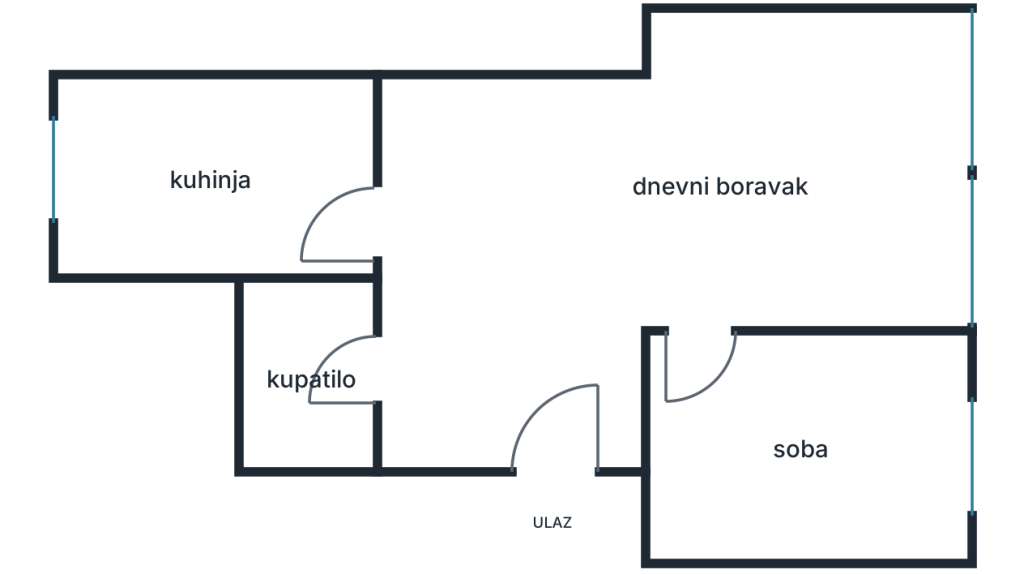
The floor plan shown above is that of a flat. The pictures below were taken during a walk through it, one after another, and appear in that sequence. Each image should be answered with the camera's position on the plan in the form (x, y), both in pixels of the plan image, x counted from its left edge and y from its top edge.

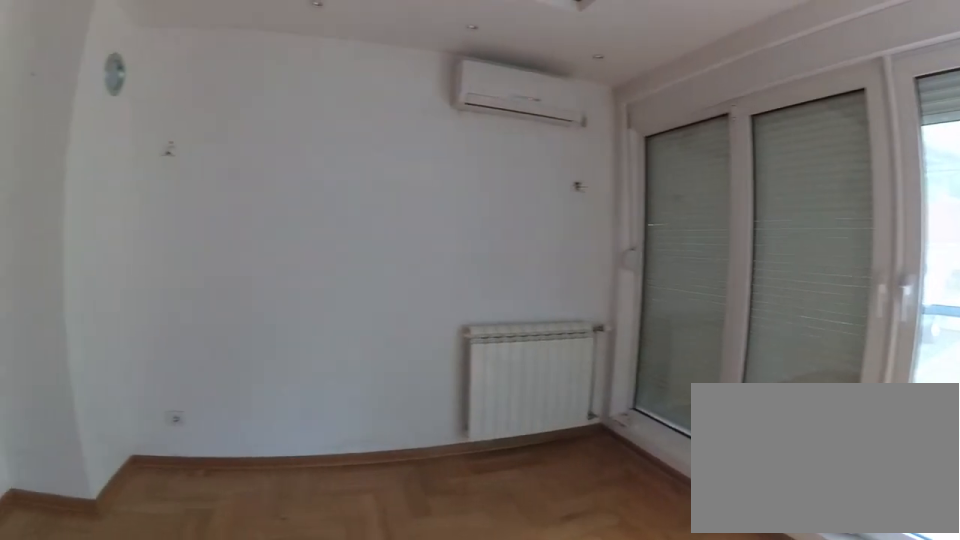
(778, 316)
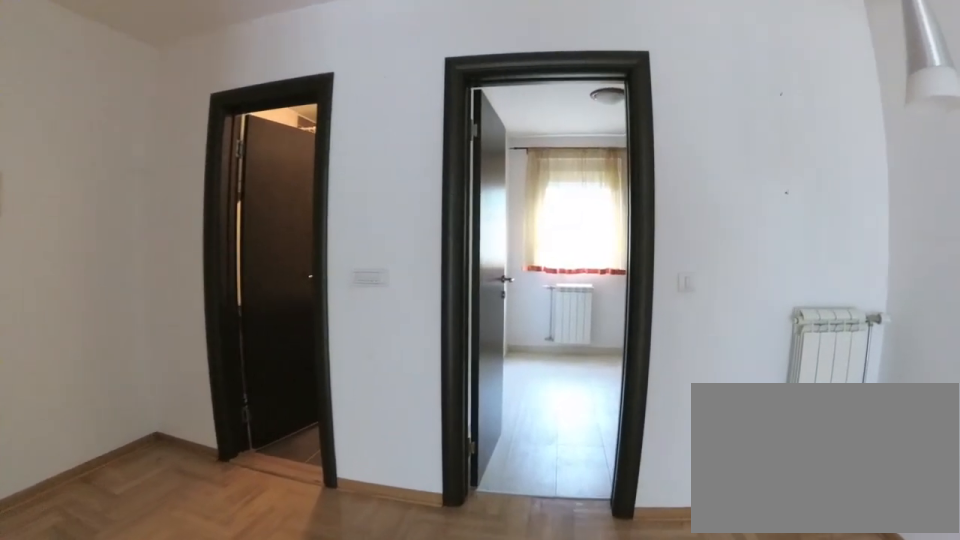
(610, 250)
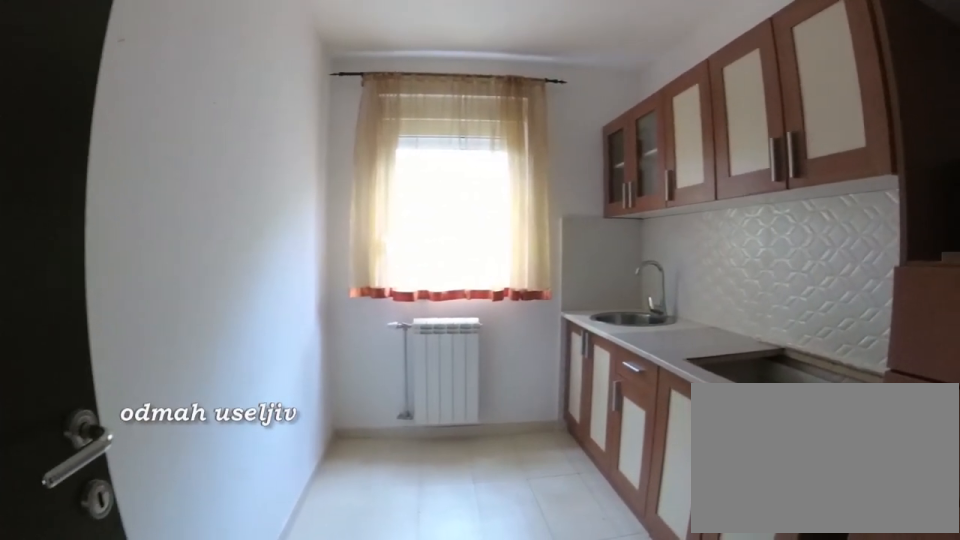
(395, 221)
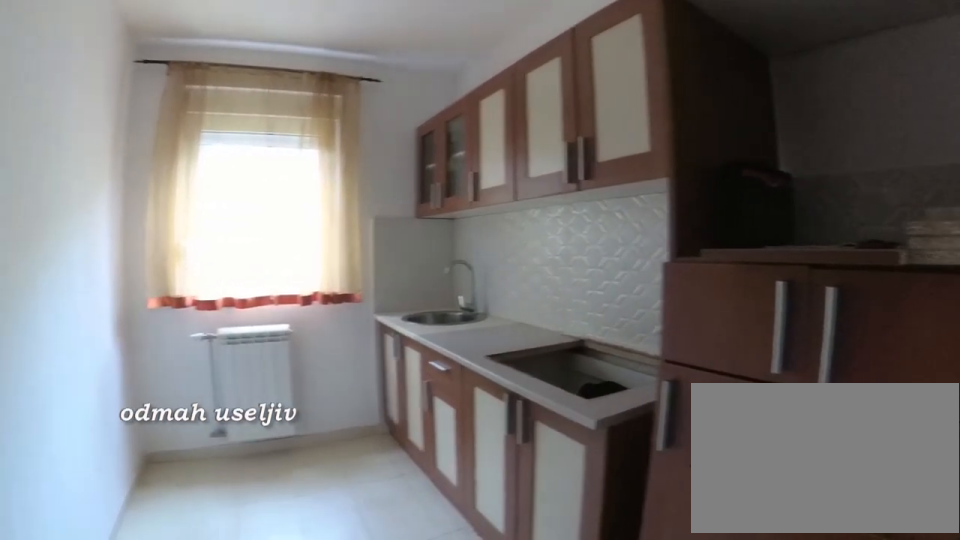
(373, 228)
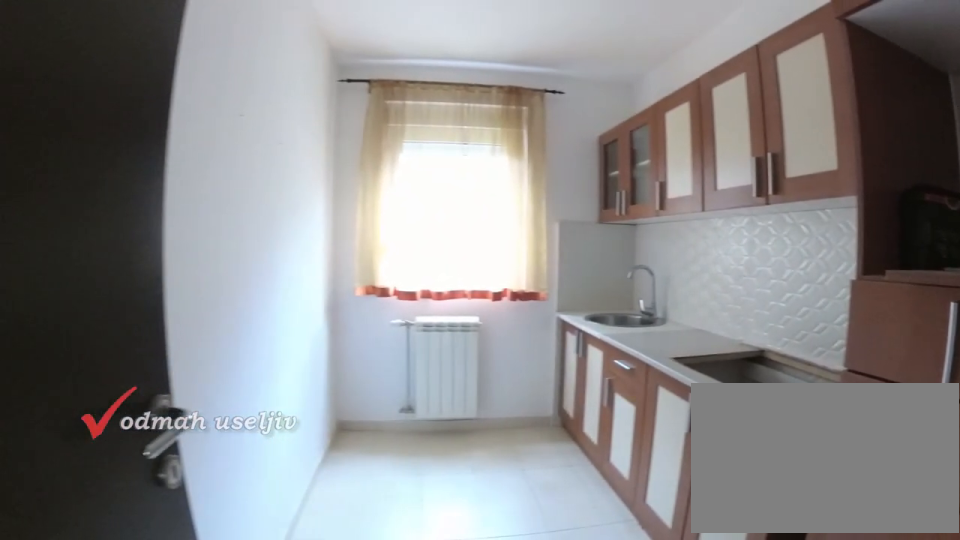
(382, 215)
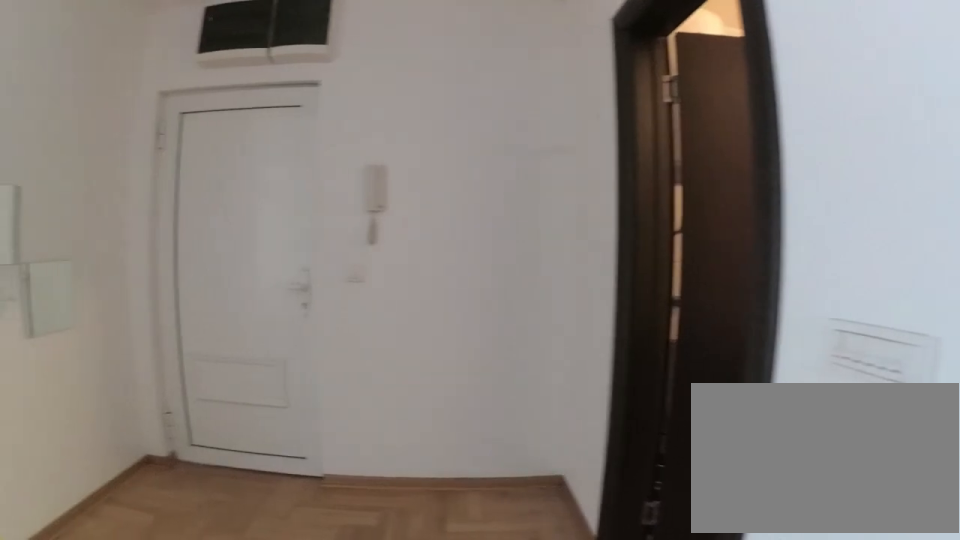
(423, 185)
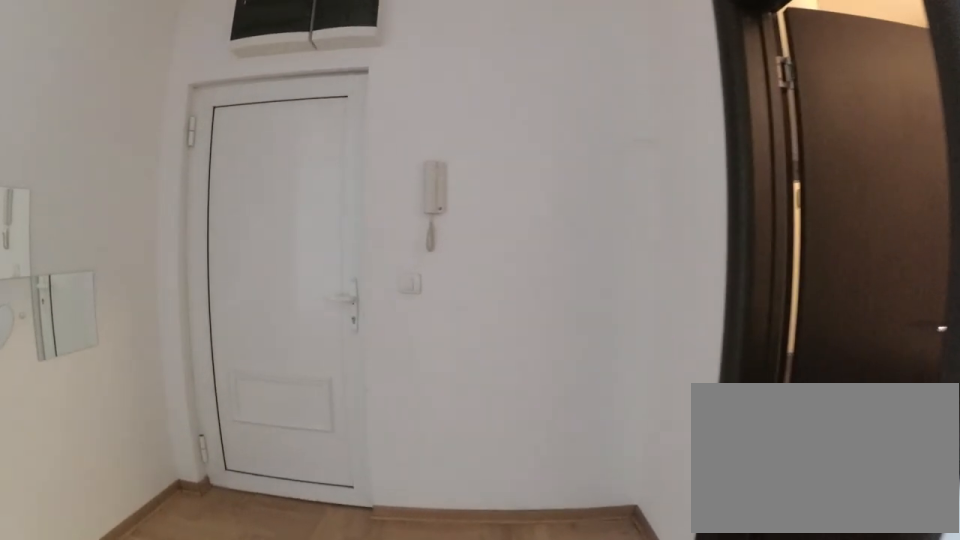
(424, 206)
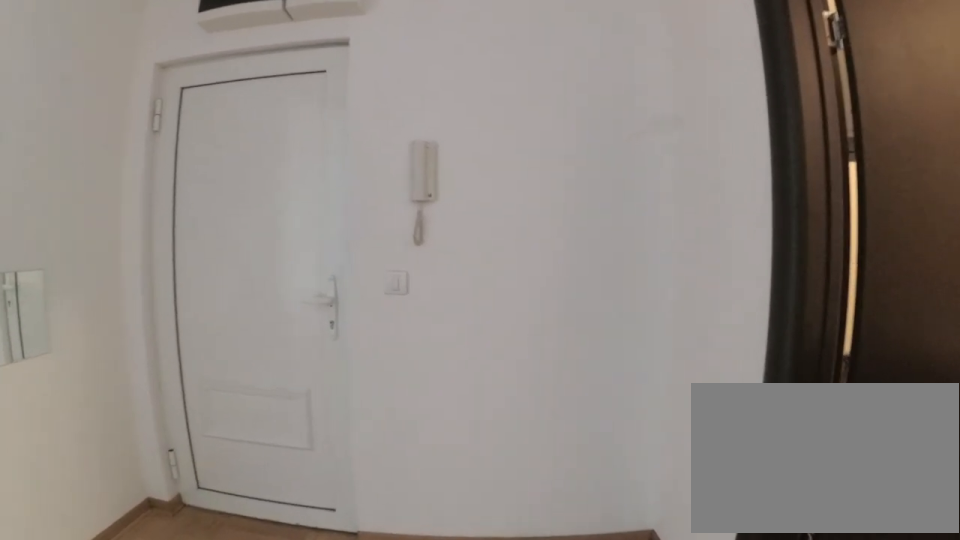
(421, 227)
